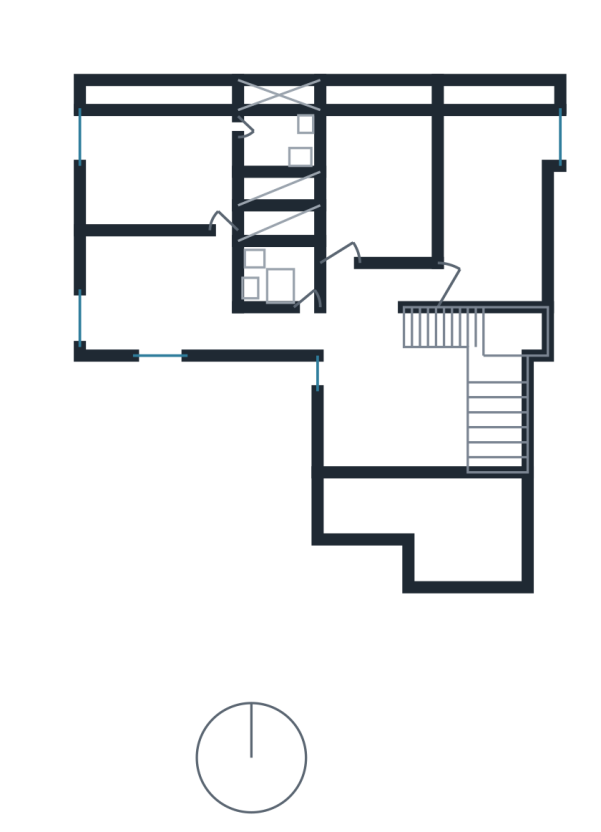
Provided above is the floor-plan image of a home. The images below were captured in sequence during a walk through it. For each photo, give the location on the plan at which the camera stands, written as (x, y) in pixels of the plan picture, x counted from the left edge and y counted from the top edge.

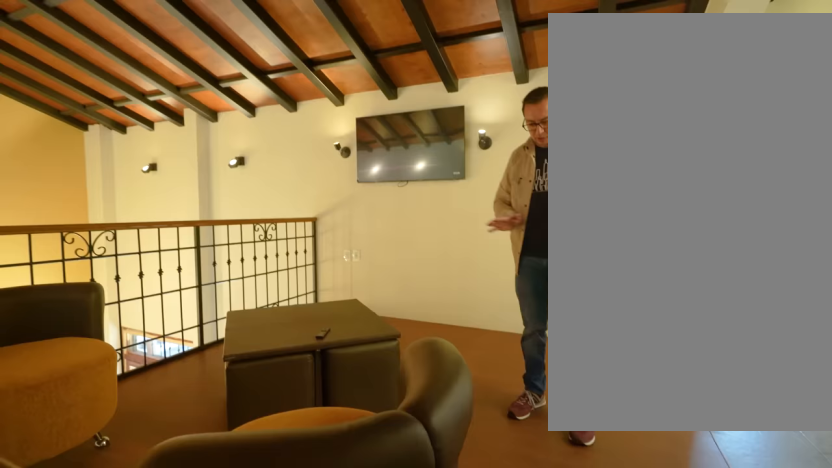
(404, 328)
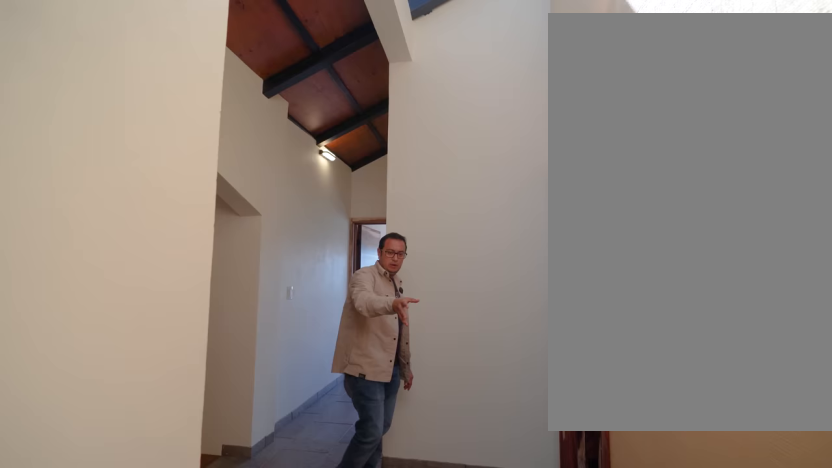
(346, 302)
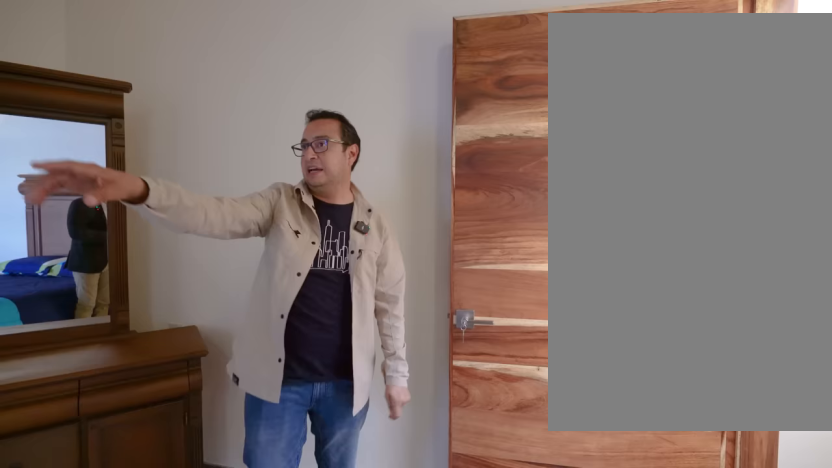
(472, 280)
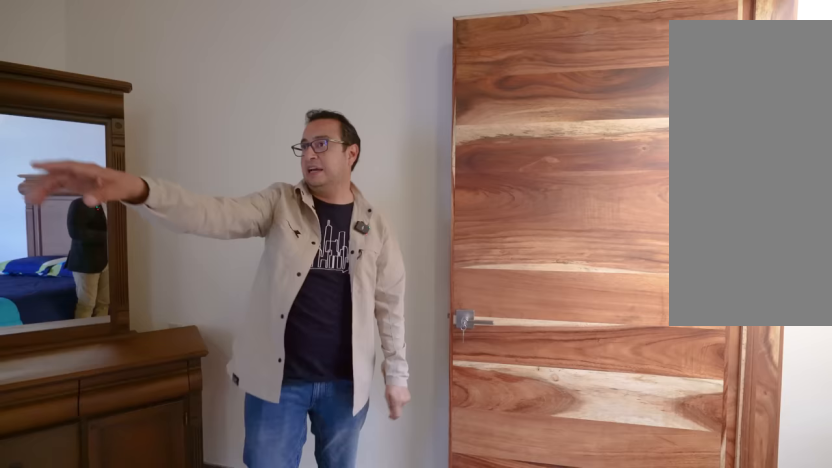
(473, 281)
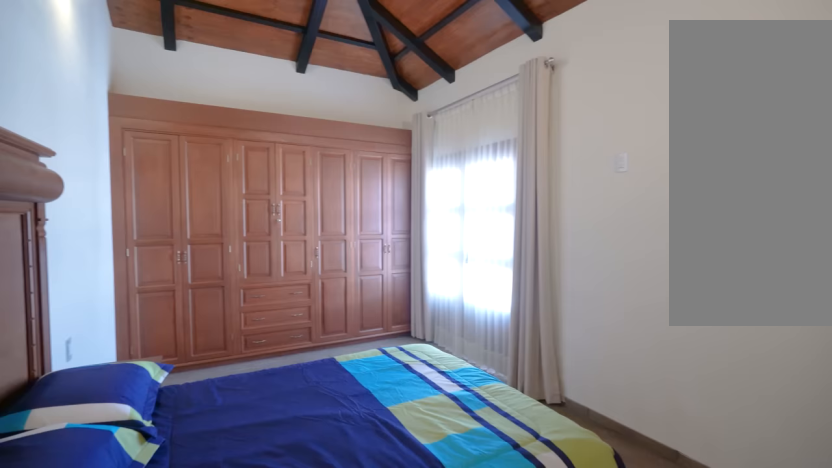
(472, 279)
